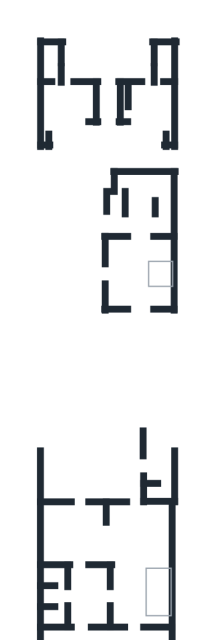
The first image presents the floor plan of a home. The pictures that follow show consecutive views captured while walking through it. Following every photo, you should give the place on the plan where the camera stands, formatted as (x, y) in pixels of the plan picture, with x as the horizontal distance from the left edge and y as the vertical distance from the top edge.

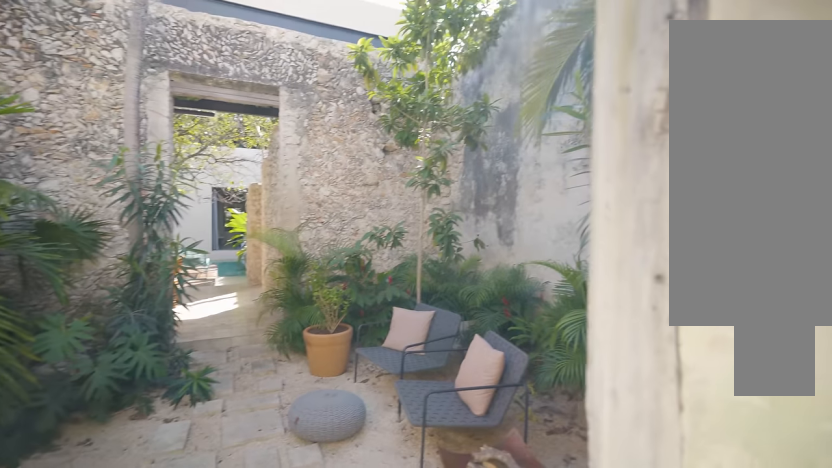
(143, 532)
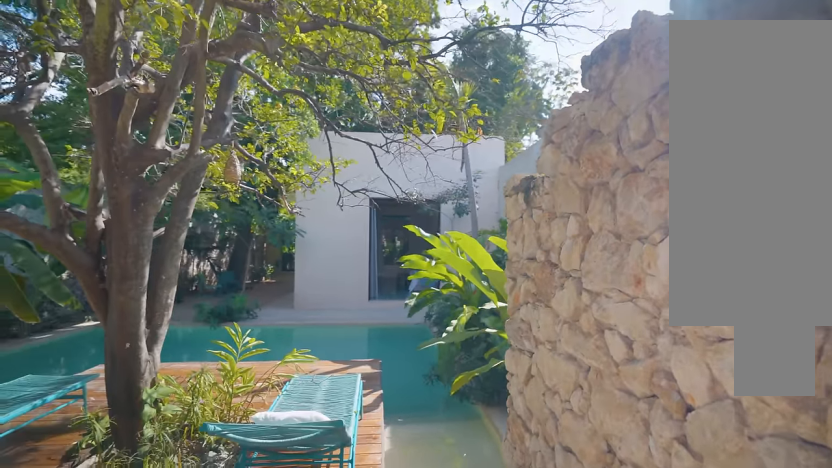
(60, 466)
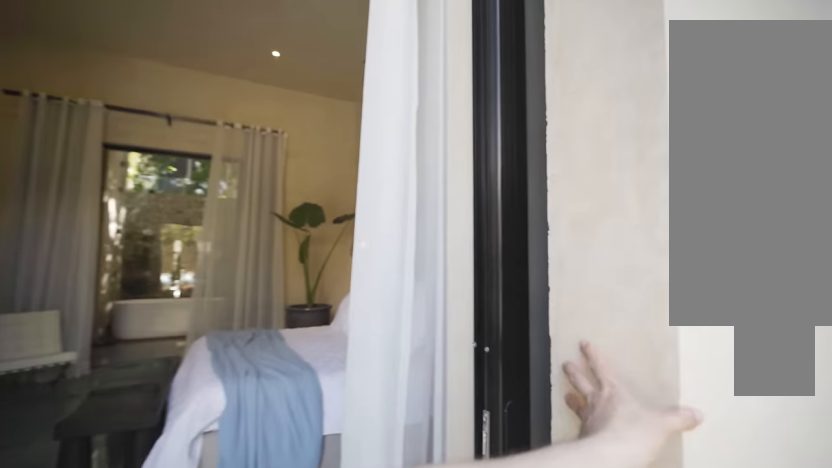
(113, 340)
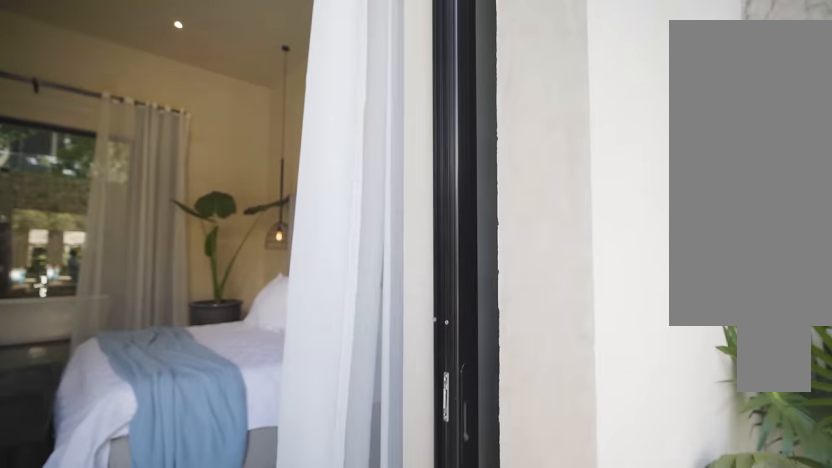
(113, 340)
